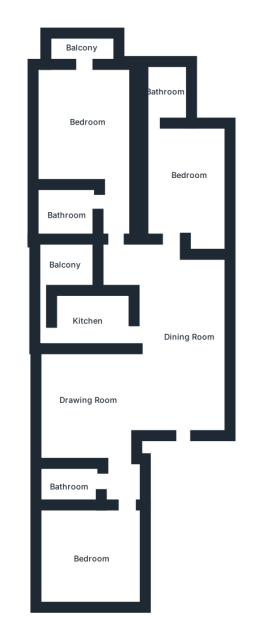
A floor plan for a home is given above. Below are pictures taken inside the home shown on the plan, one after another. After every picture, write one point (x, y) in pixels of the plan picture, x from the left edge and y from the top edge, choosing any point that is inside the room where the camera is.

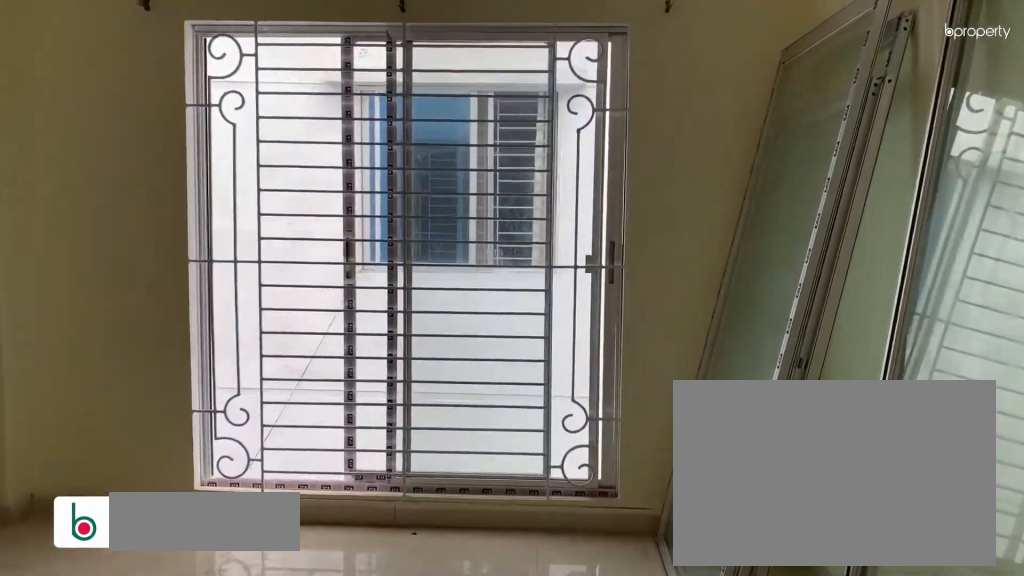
(83, 395)
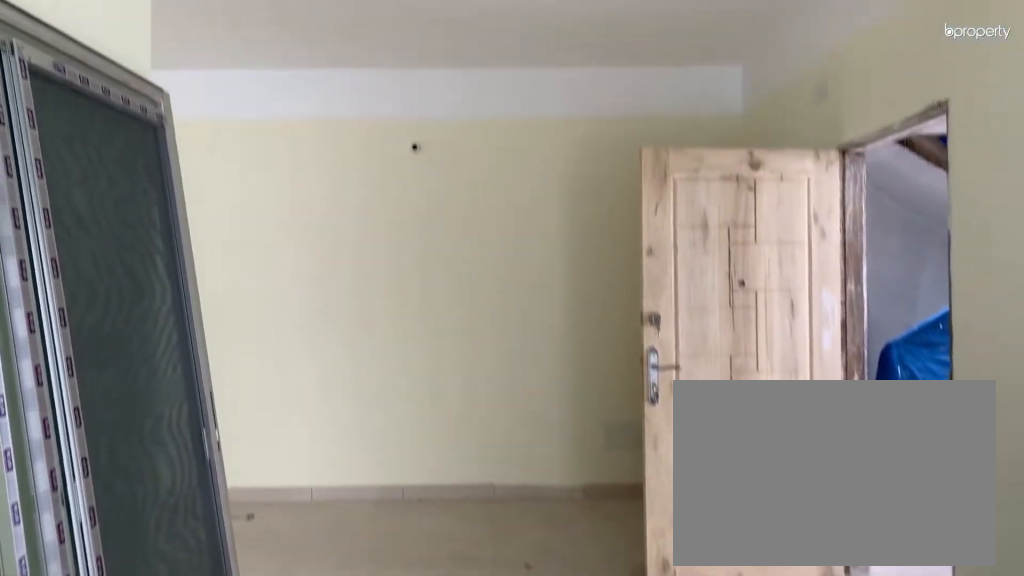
(83, 395)
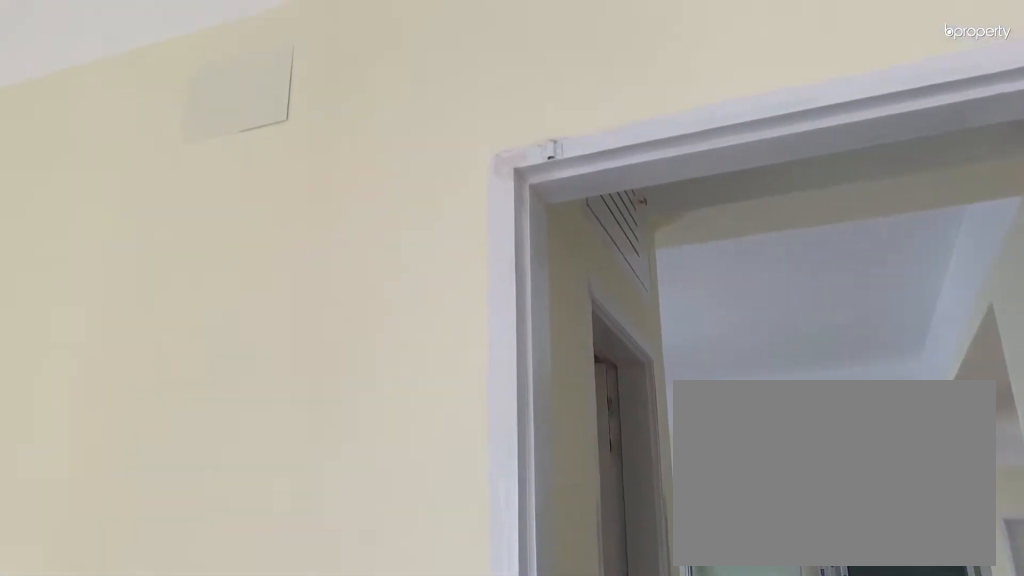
(90, 556)
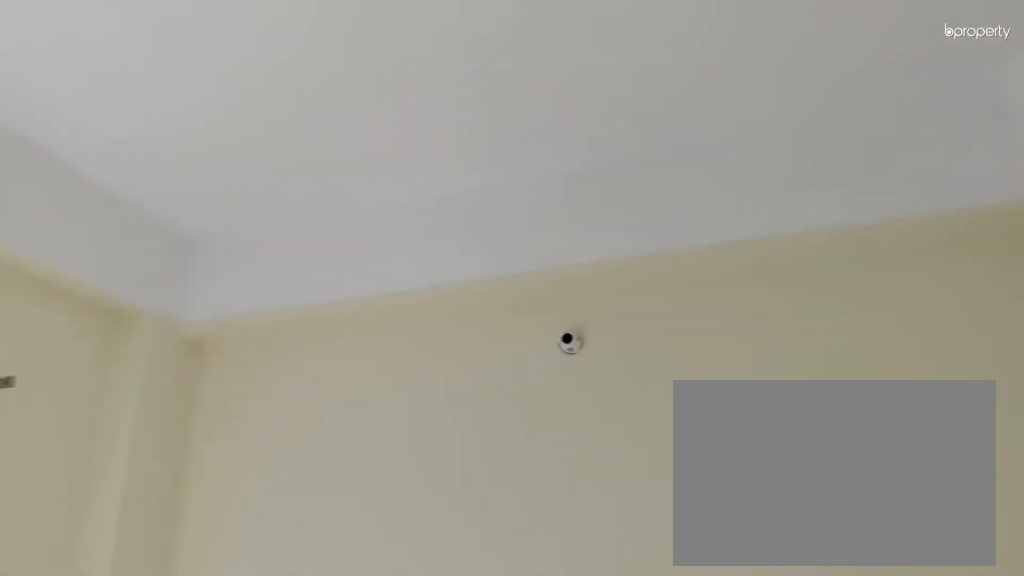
(90, 556)
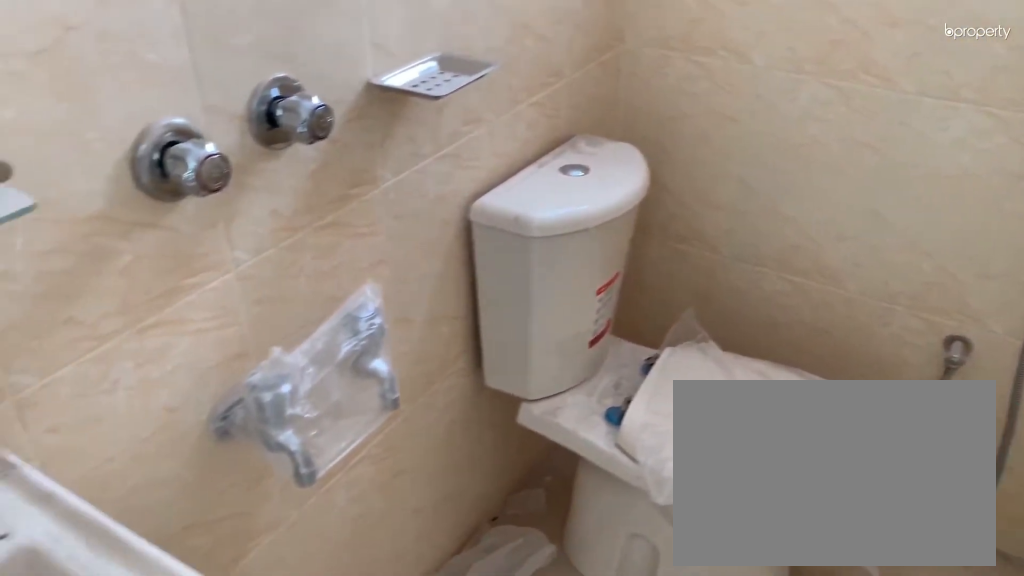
(73, 481)
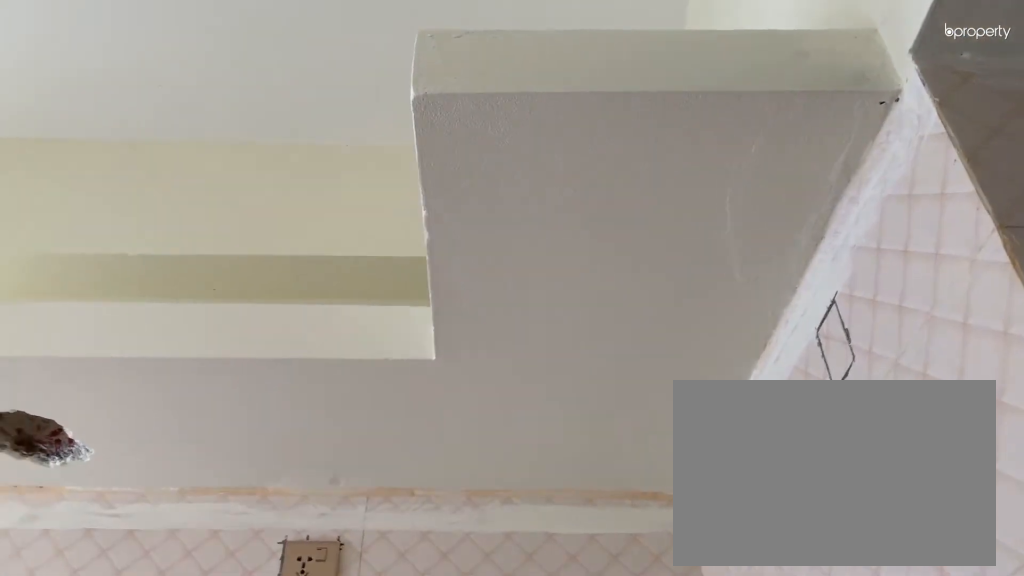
(91, 318)
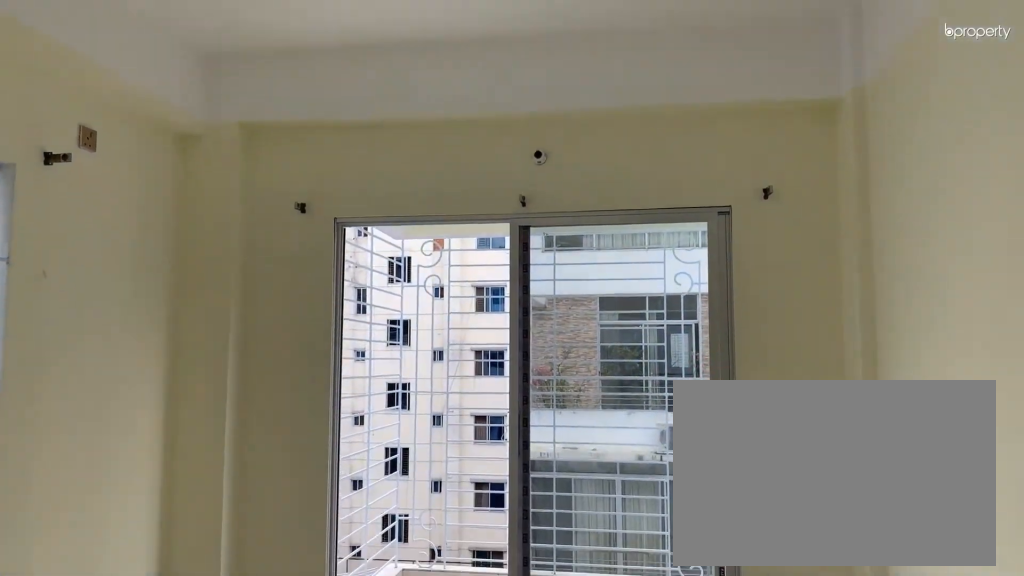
(80, 114)
